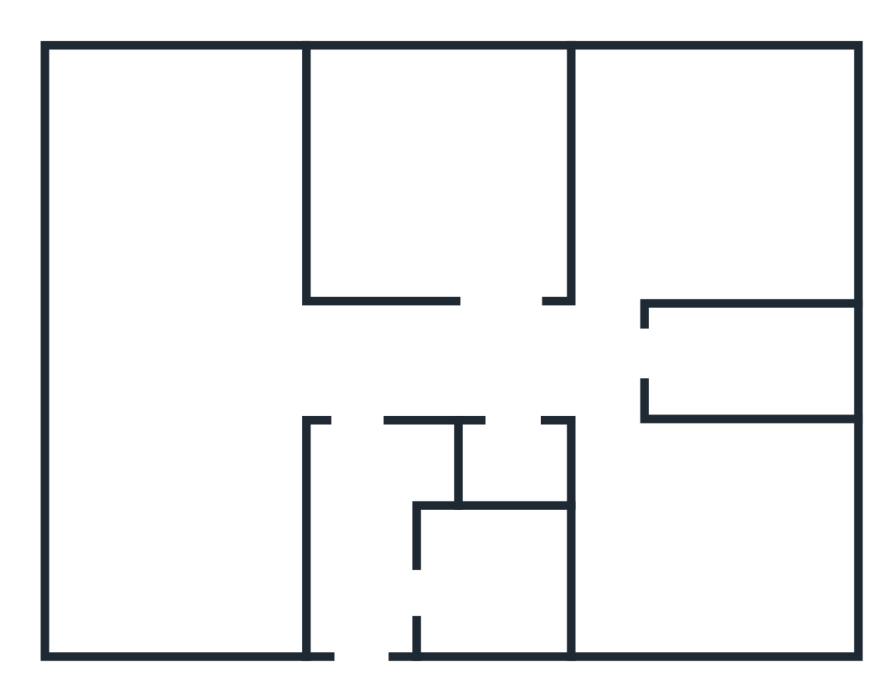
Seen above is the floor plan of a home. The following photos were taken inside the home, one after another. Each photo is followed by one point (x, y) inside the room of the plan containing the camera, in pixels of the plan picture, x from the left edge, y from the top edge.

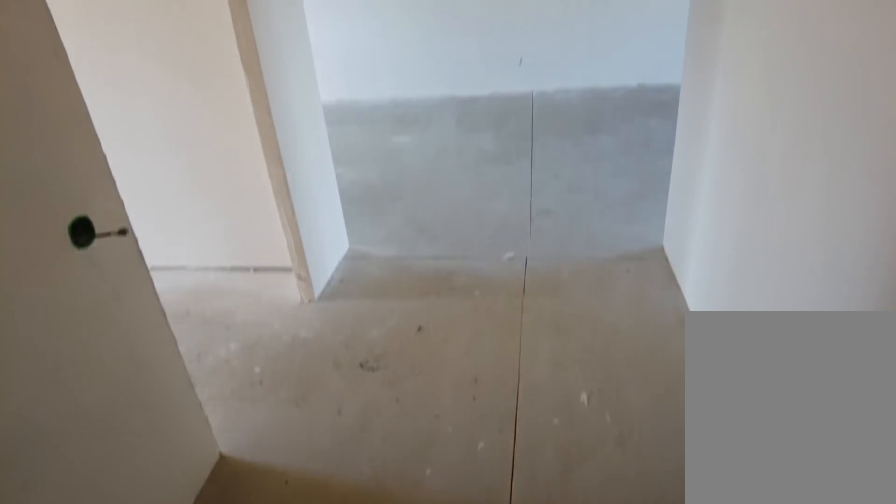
(526, 382)
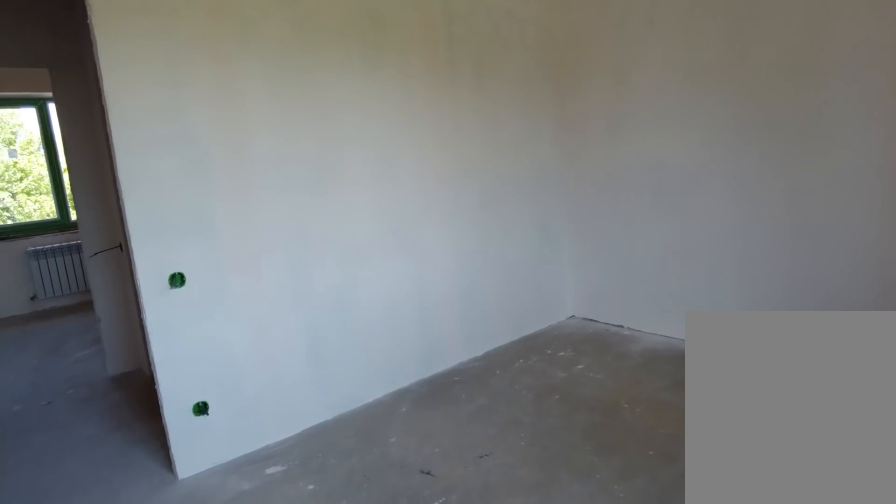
(653, 566)
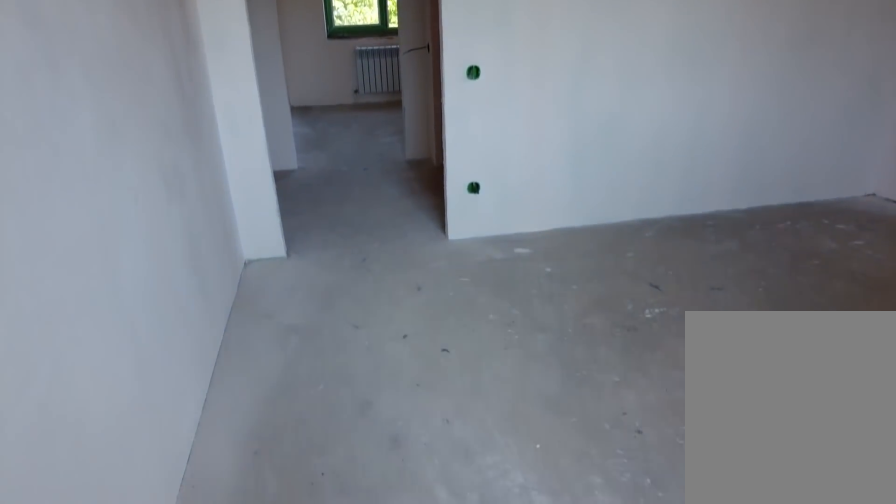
(653, 566)
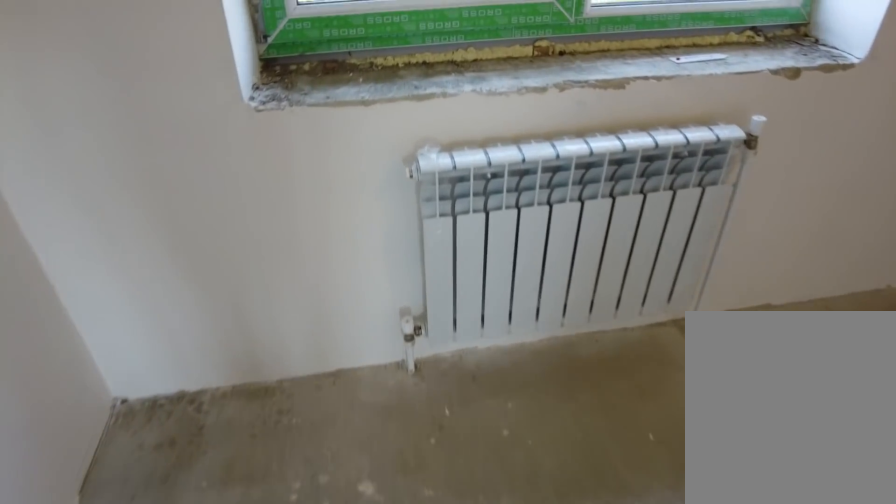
(629, 249)
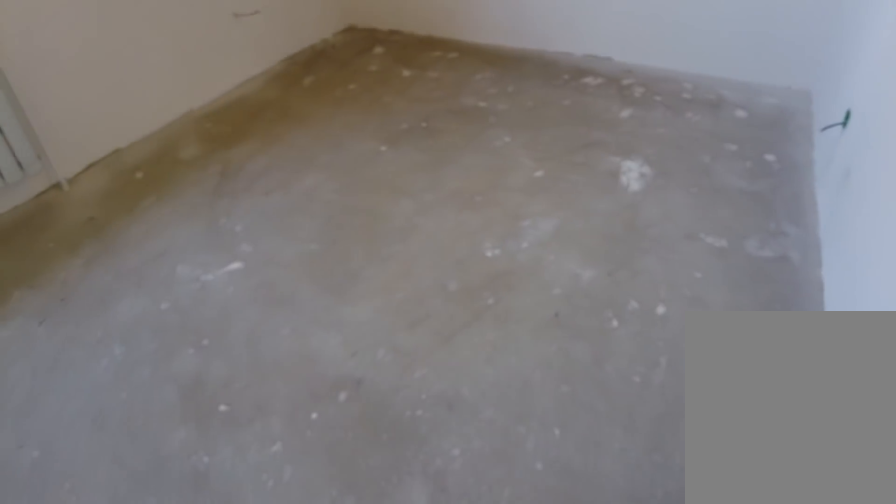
(629, 249)
